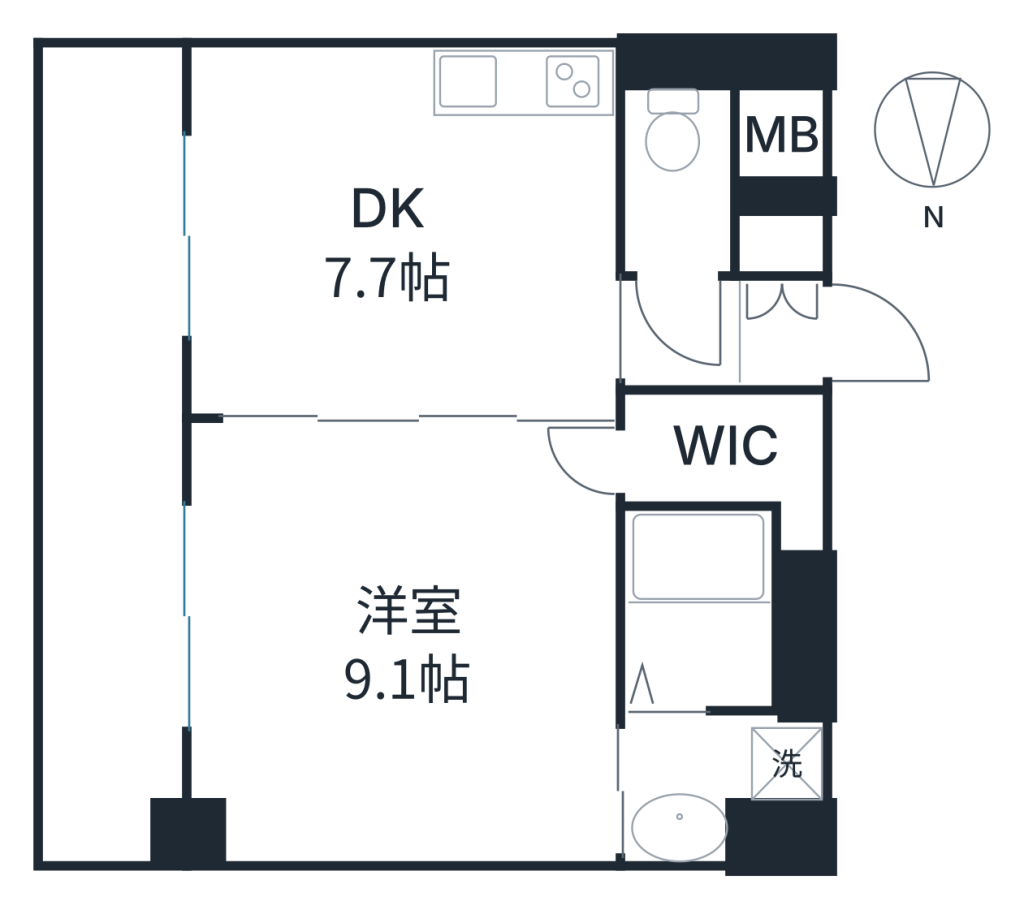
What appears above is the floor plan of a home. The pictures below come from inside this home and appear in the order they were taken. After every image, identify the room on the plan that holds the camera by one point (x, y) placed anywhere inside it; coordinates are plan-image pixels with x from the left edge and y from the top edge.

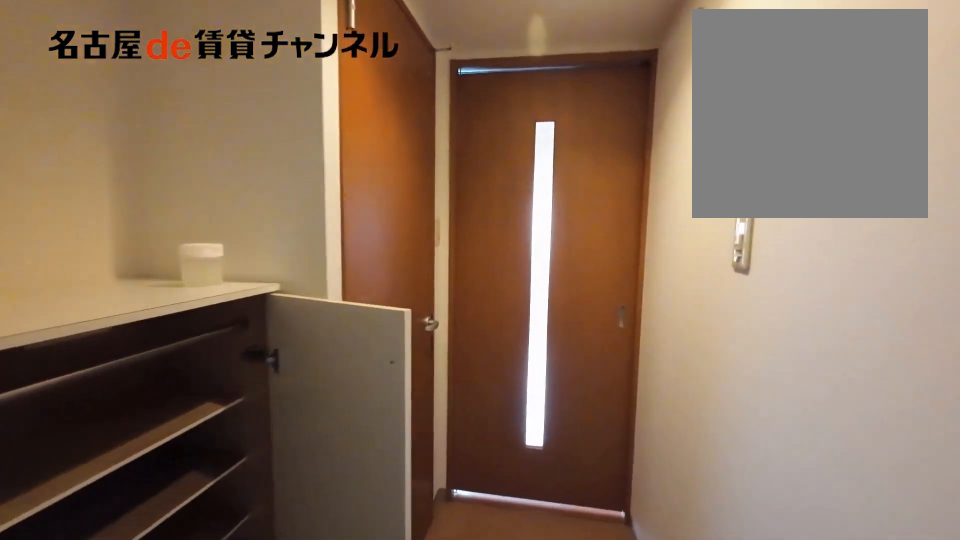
(728, 316)
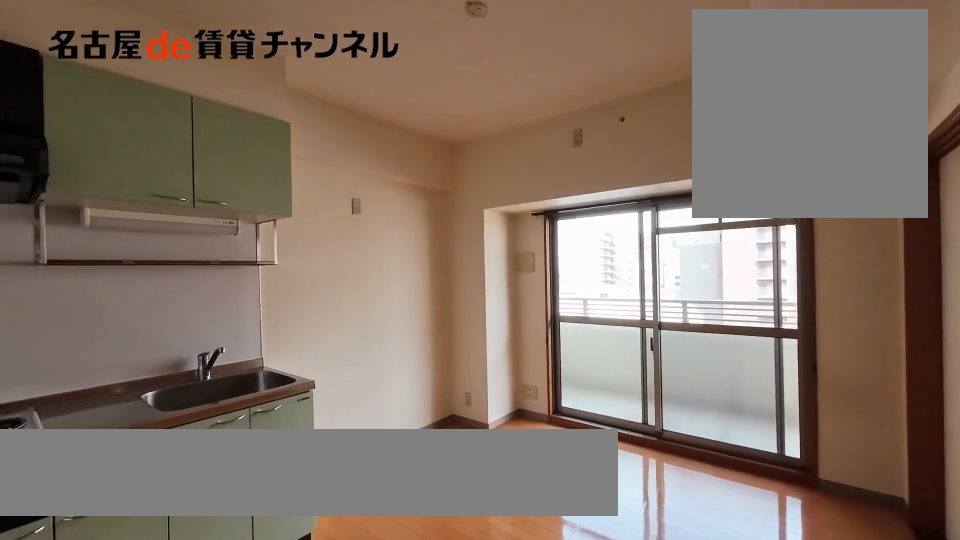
(398, 232)
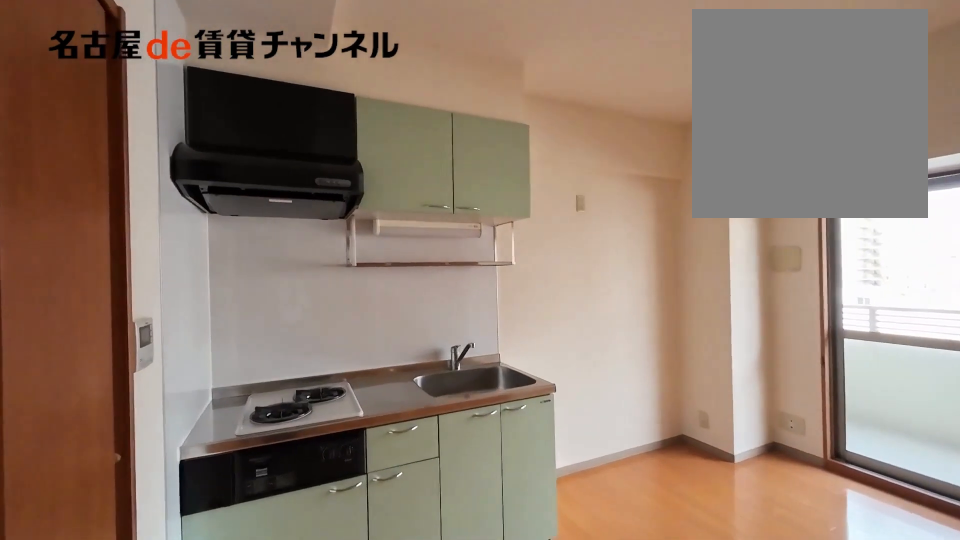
(398, 232)
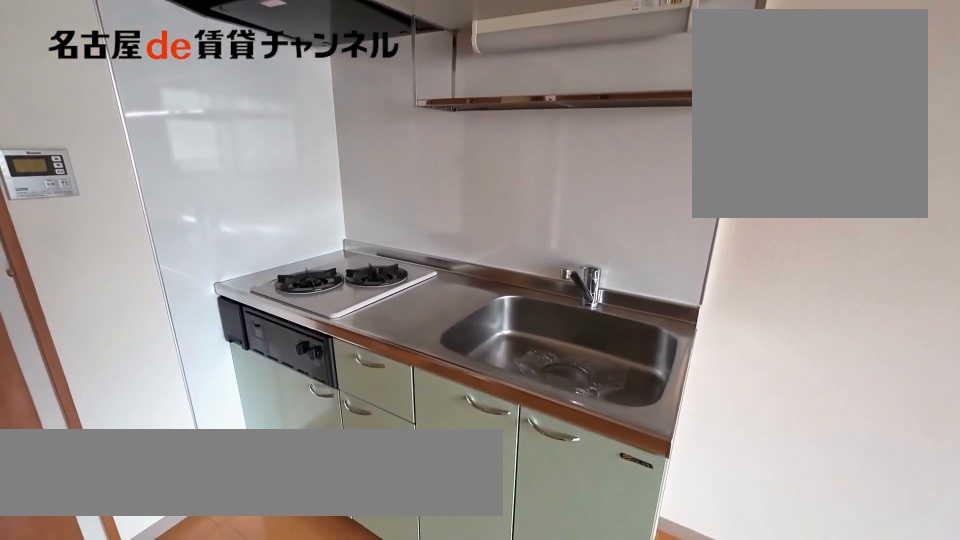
(523, 85)
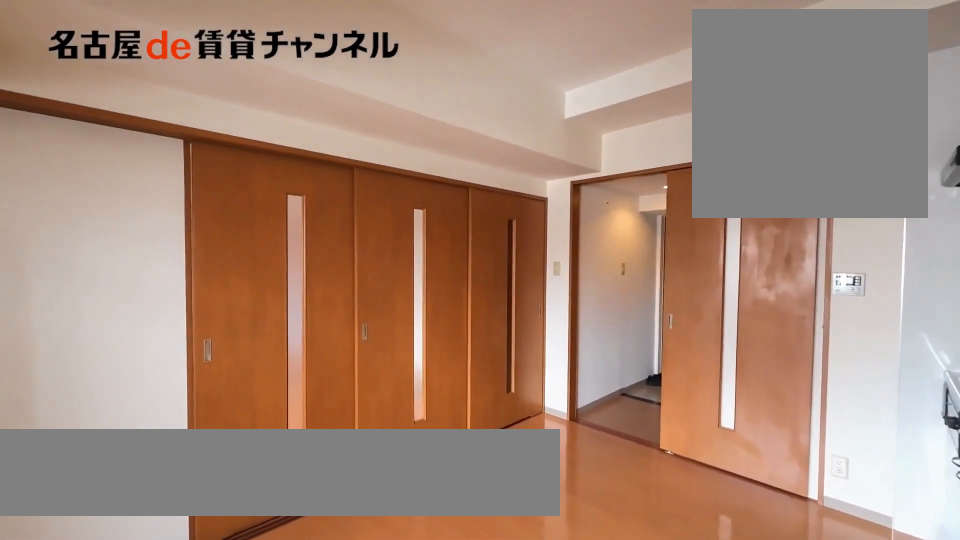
(403, 229)
